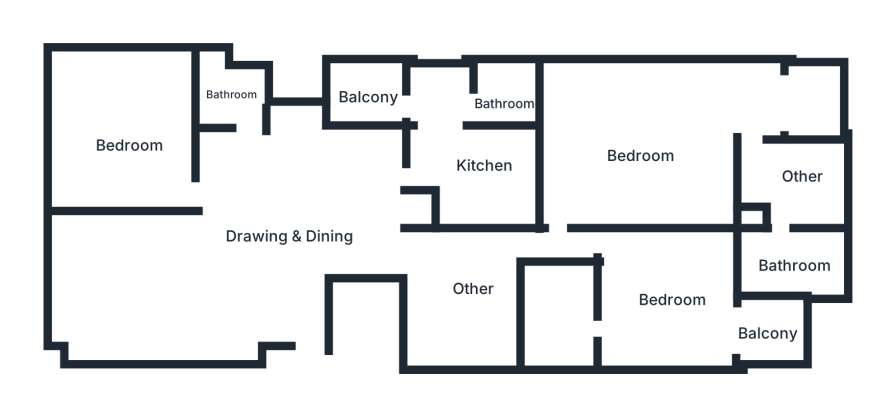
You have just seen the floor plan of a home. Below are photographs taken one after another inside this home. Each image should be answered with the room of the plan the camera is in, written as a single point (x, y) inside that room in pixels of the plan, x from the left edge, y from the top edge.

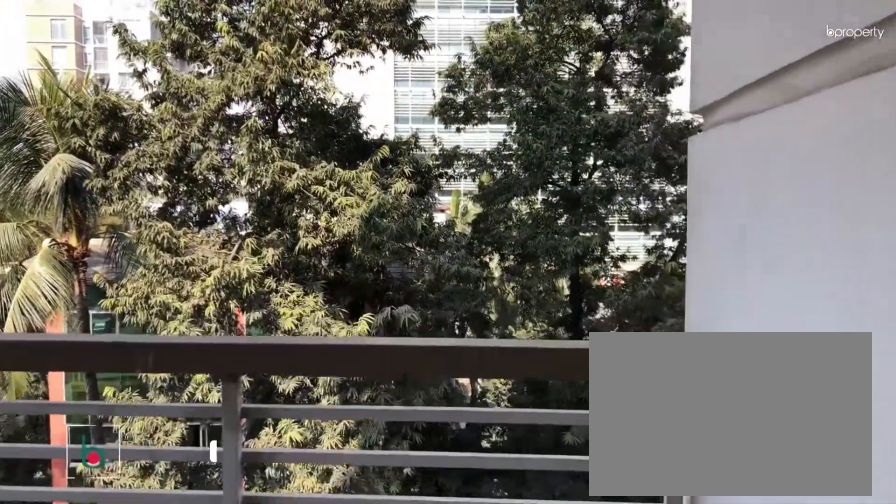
(815, 100)
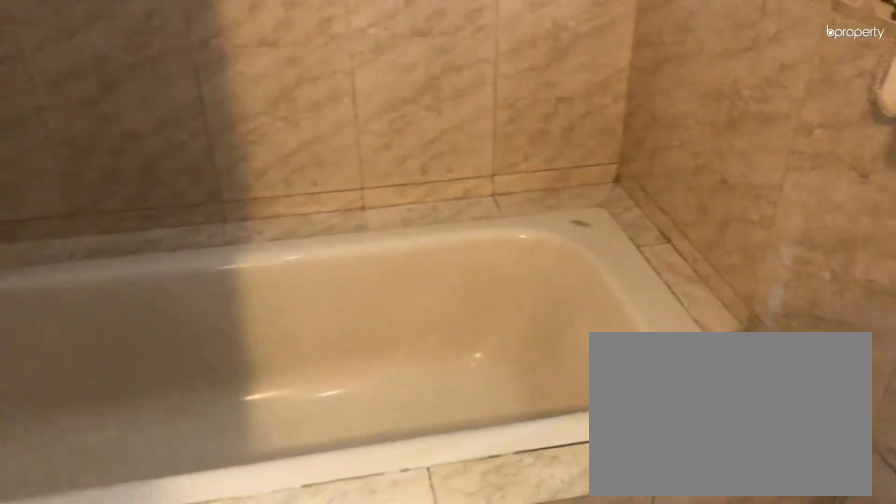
(795, 267)
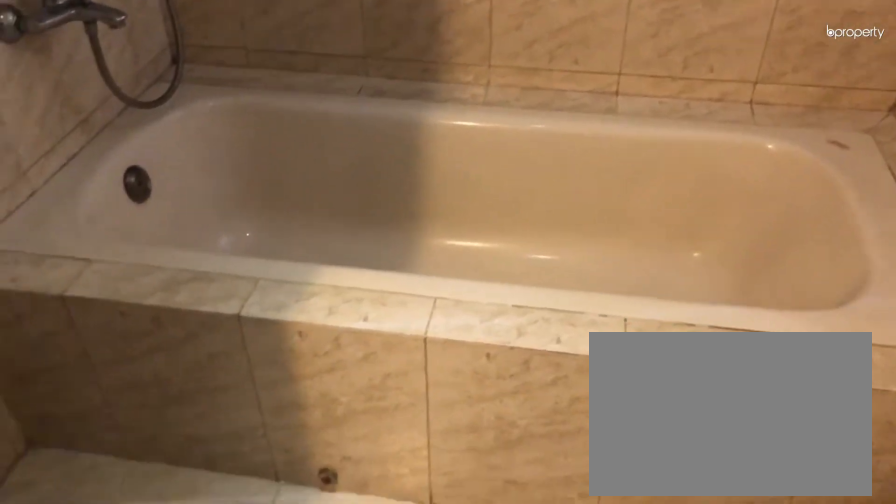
(795, 267)
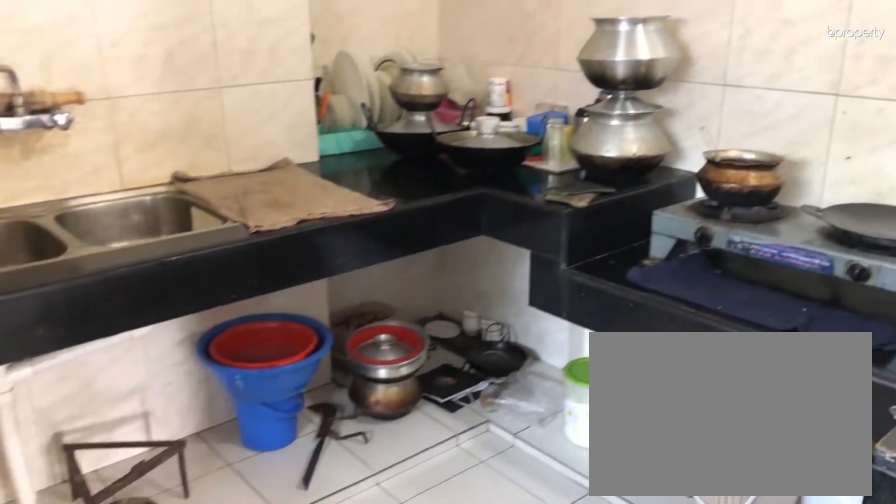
(488, 165)
